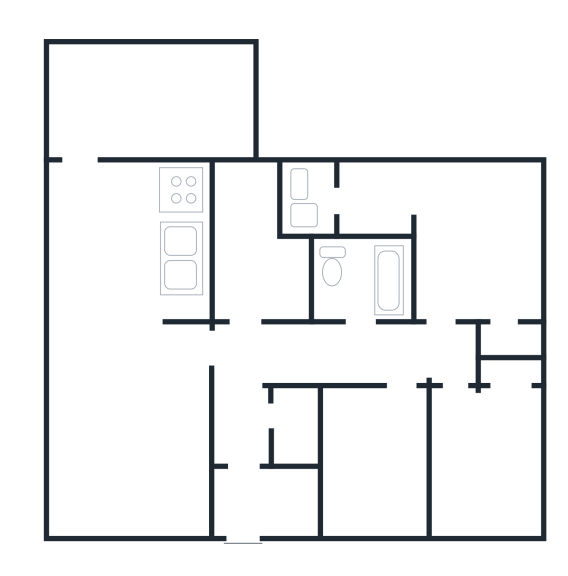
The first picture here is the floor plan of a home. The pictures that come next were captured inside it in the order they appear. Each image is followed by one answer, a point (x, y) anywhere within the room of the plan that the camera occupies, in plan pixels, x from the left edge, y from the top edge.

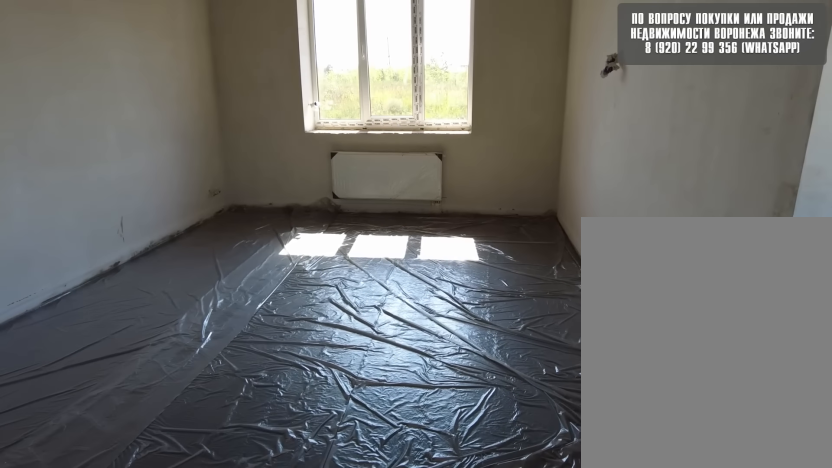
(121, 322)
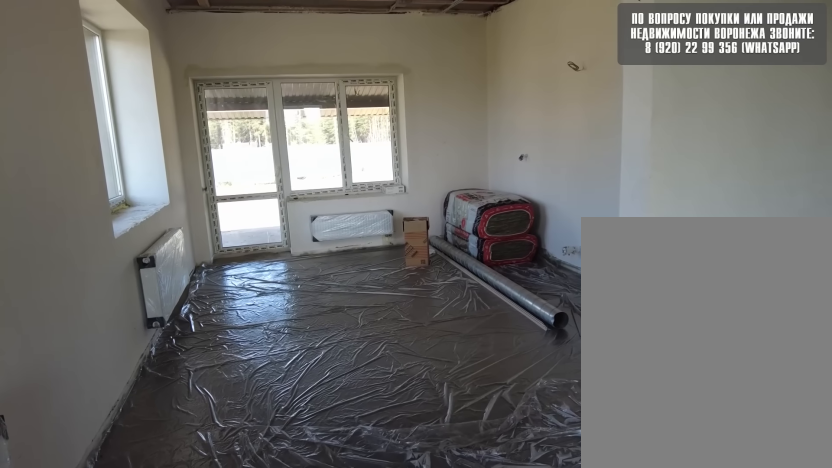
(120, 321)
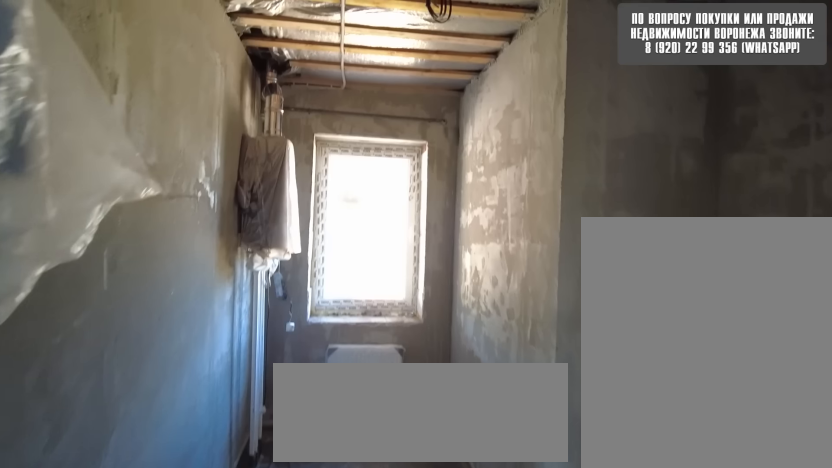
(266, 282)
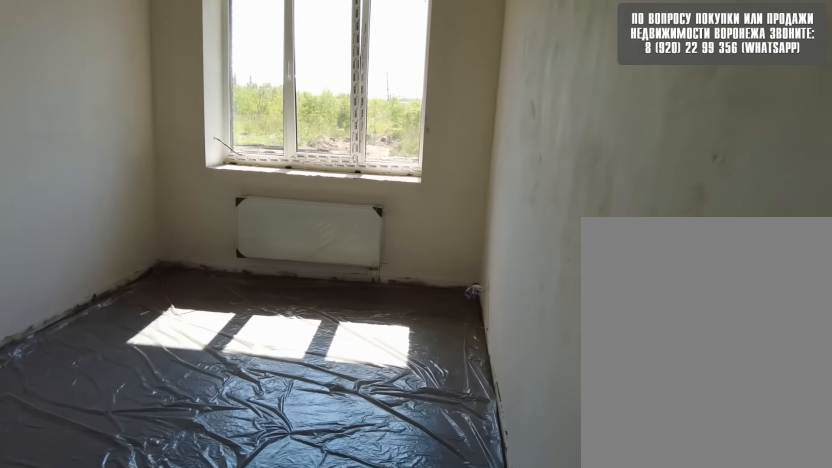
(470, 456)
